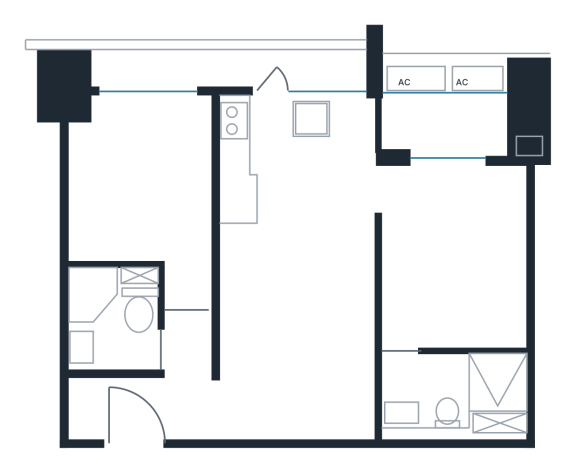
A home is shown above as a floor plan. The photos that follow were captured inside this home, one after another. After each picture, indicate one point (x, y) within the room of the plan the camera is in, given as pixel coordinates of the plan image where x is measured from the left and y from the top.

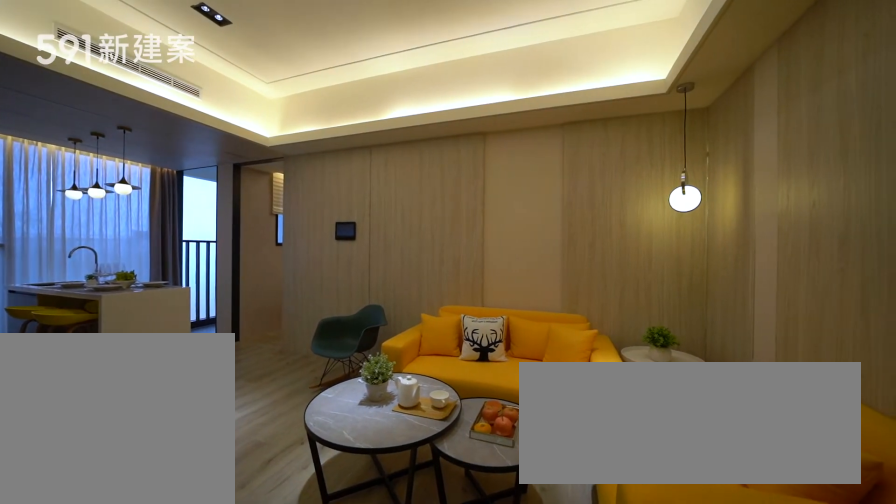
(299, 336)
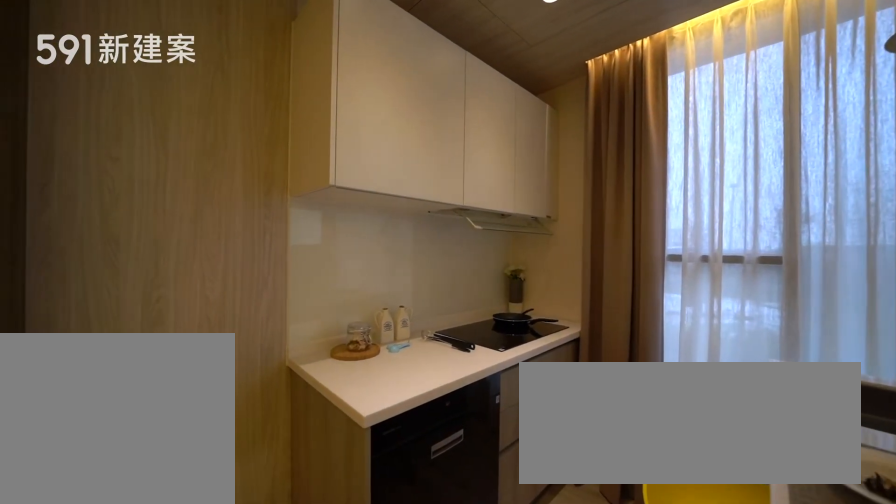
(259, 143)
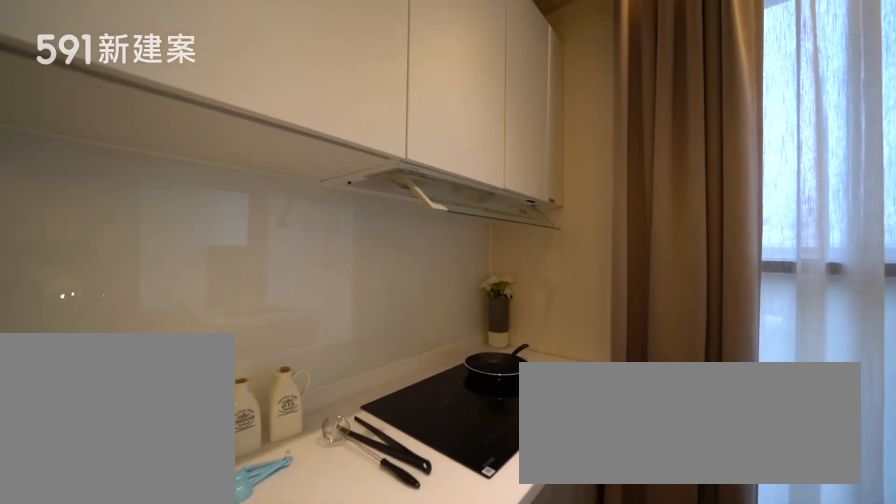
(259, 143)
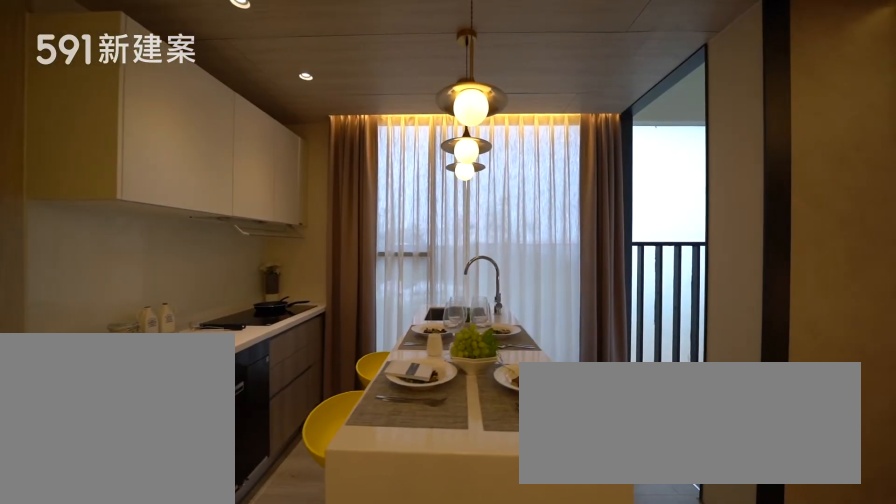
(311, 178)
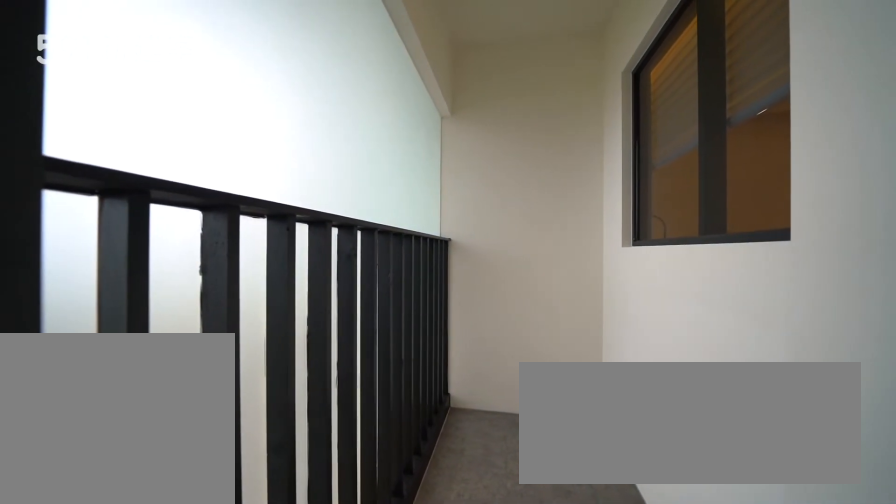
(449, 126)
